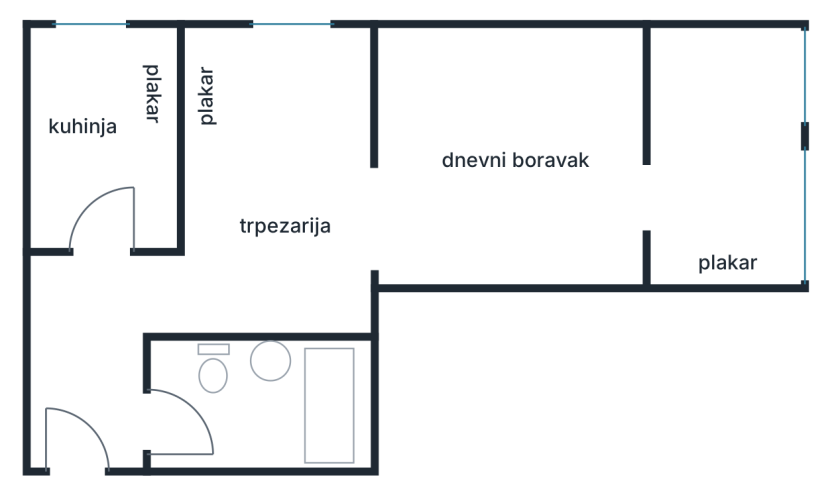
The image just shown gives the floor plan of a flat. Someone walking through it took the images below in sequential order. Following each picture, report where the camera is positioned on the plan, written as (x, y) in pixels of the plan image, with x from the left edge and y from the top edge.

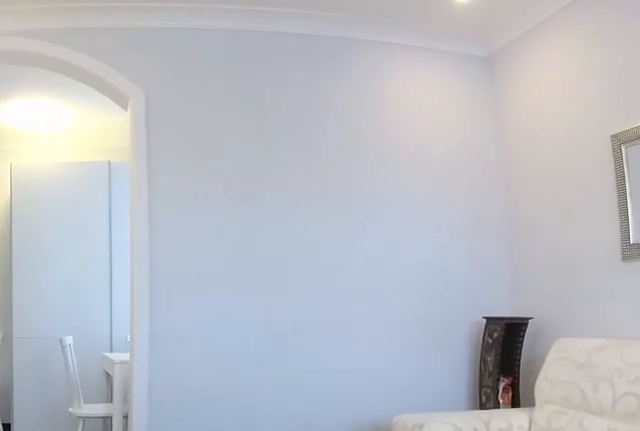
(644, 195)
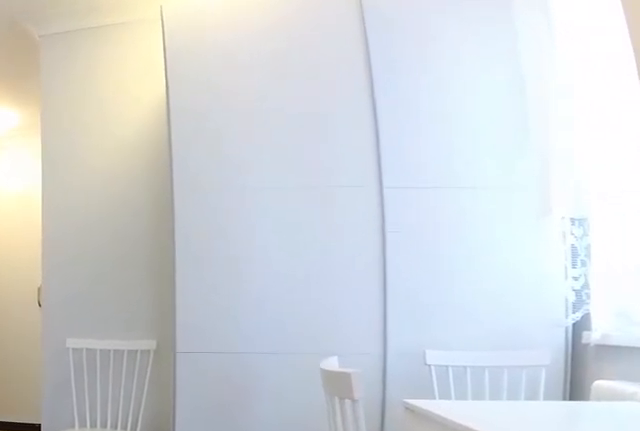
(459, 213)
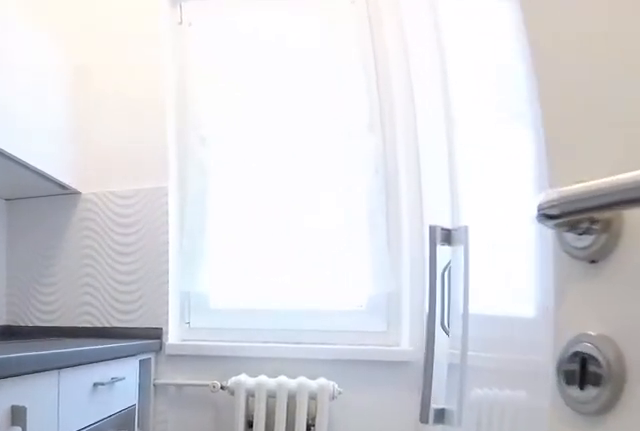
(104, 260)
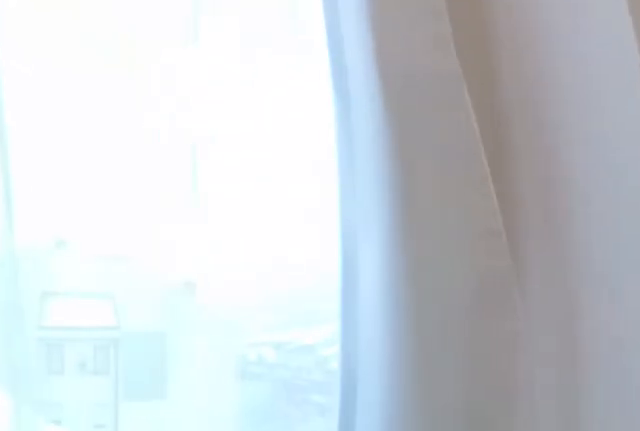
(103, 78)
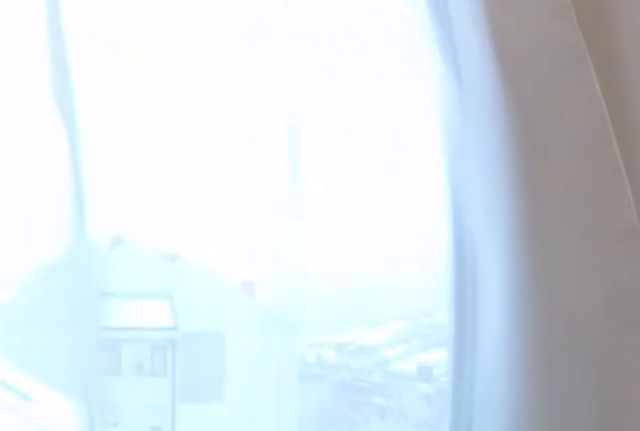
(104, 69)
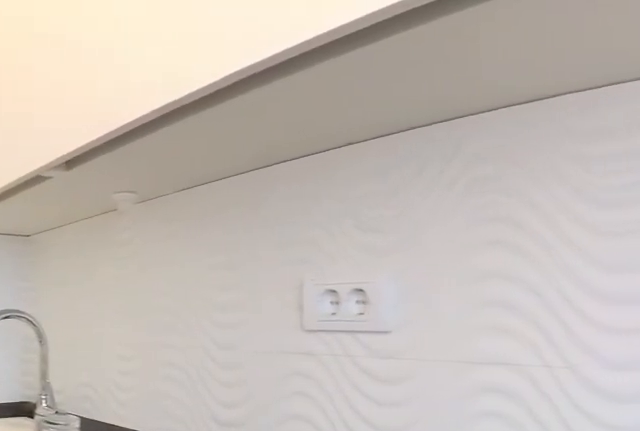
(118, 35)
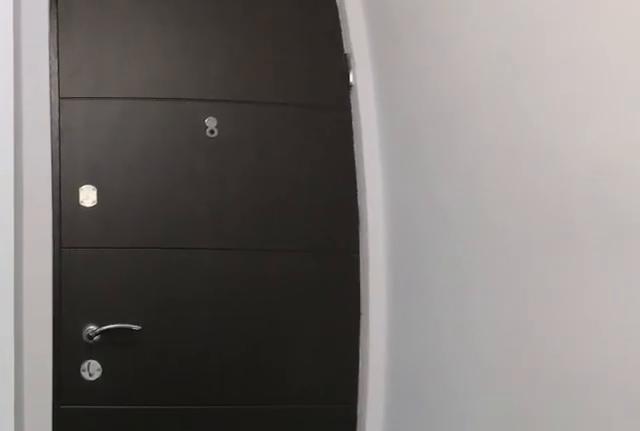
(102, 390)
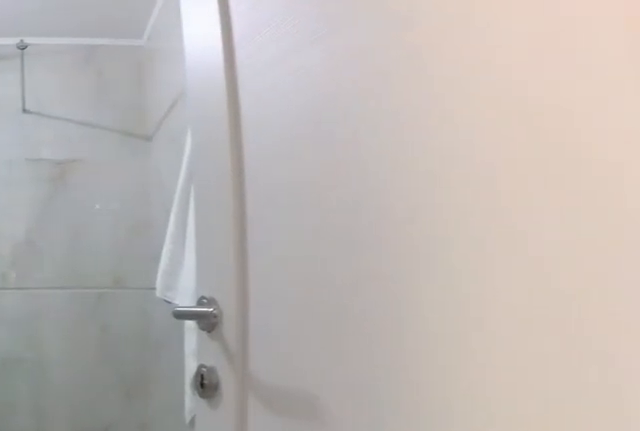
(124, 428)
